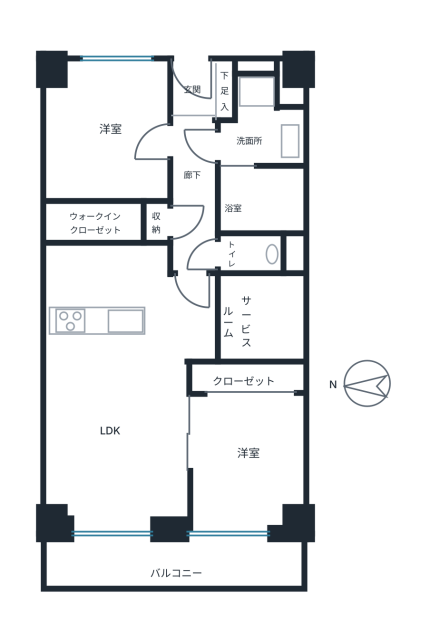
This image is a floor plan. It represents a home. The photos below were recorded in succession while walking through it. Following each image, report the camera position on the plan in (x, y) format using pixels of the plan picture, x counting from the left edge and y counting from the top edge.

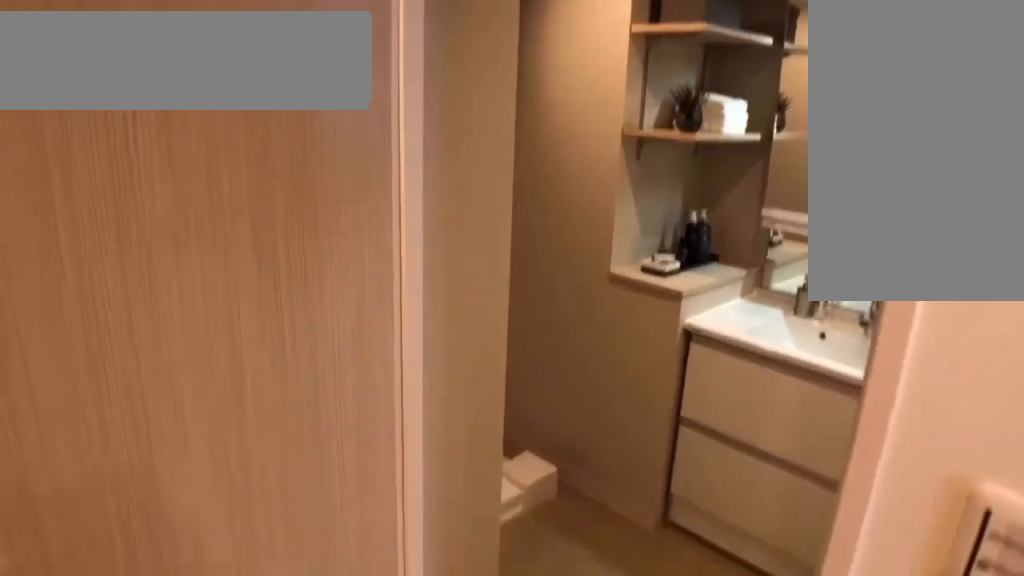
(261, 166)
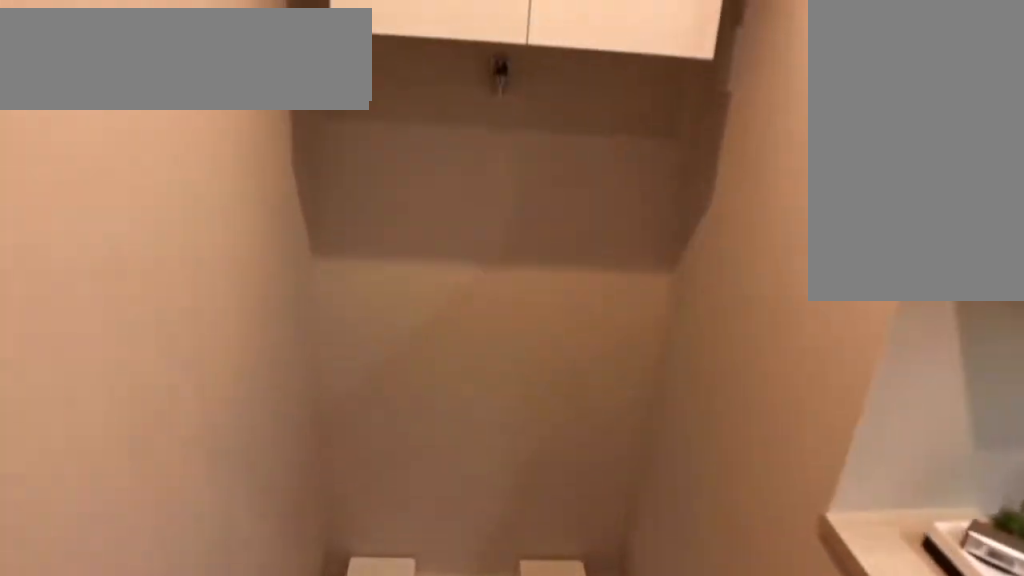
(261, 166)
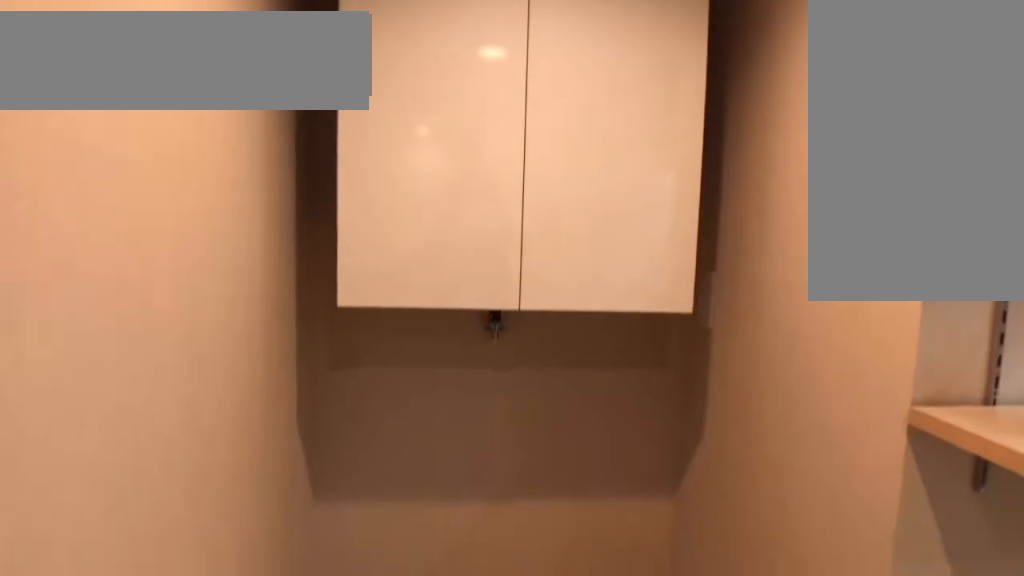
(263, 168)
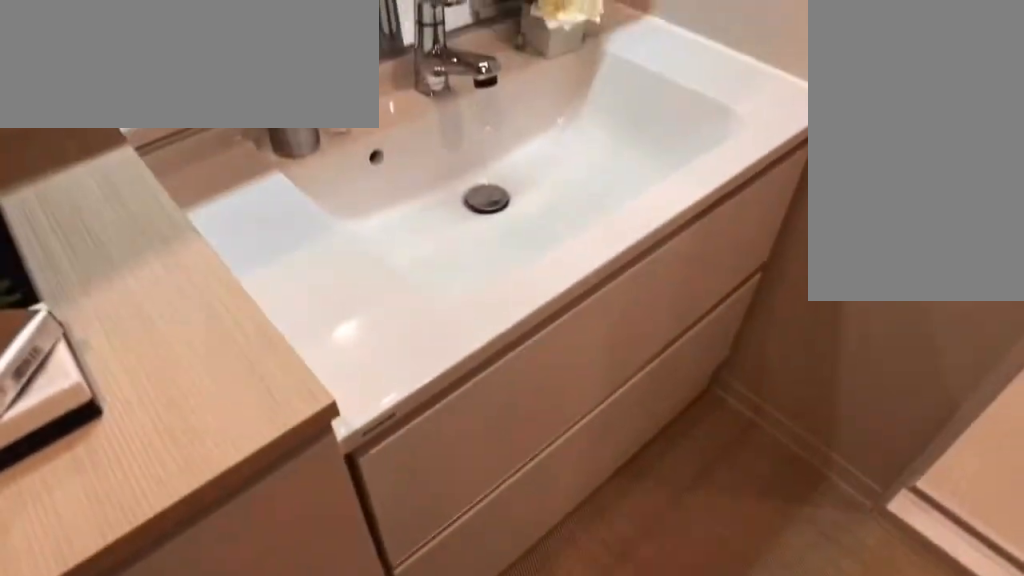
(261, 166)
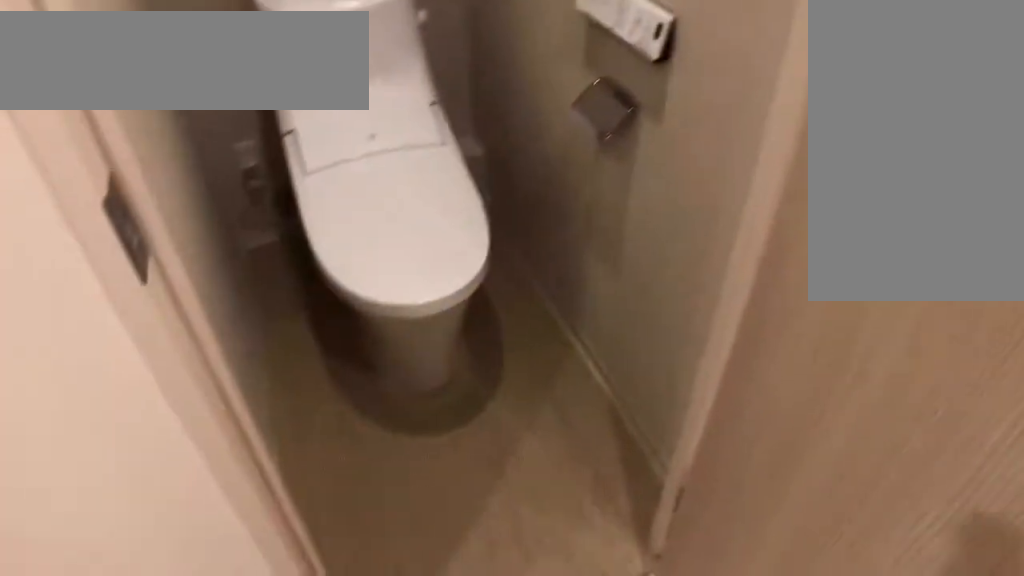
(247, 241)
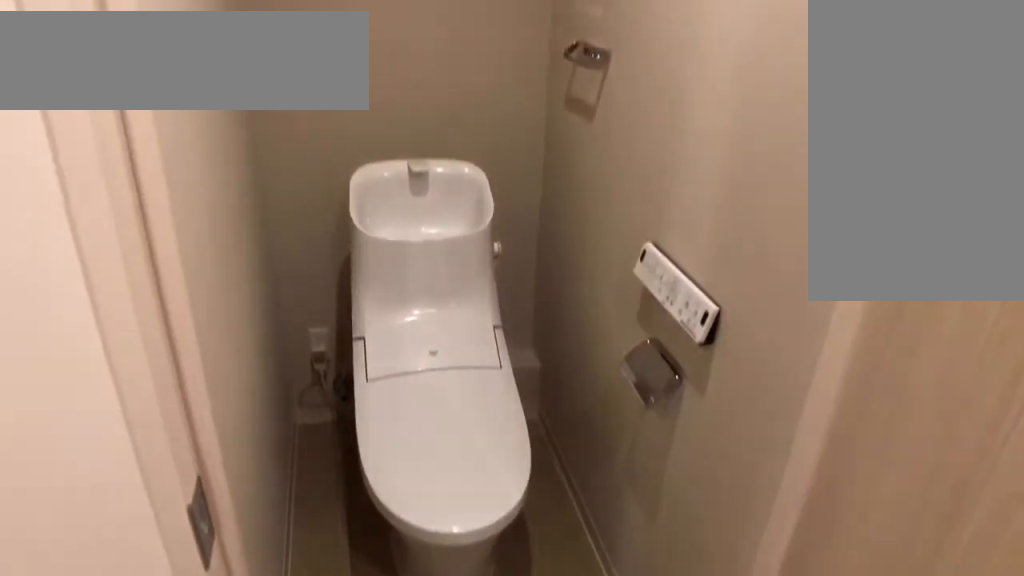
(247, 241)
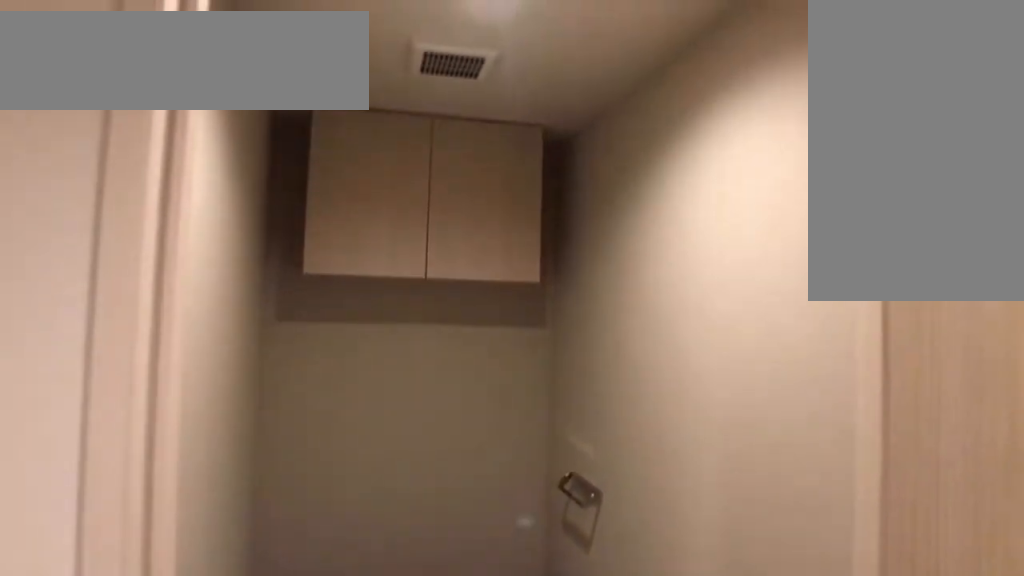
(247, 242)
